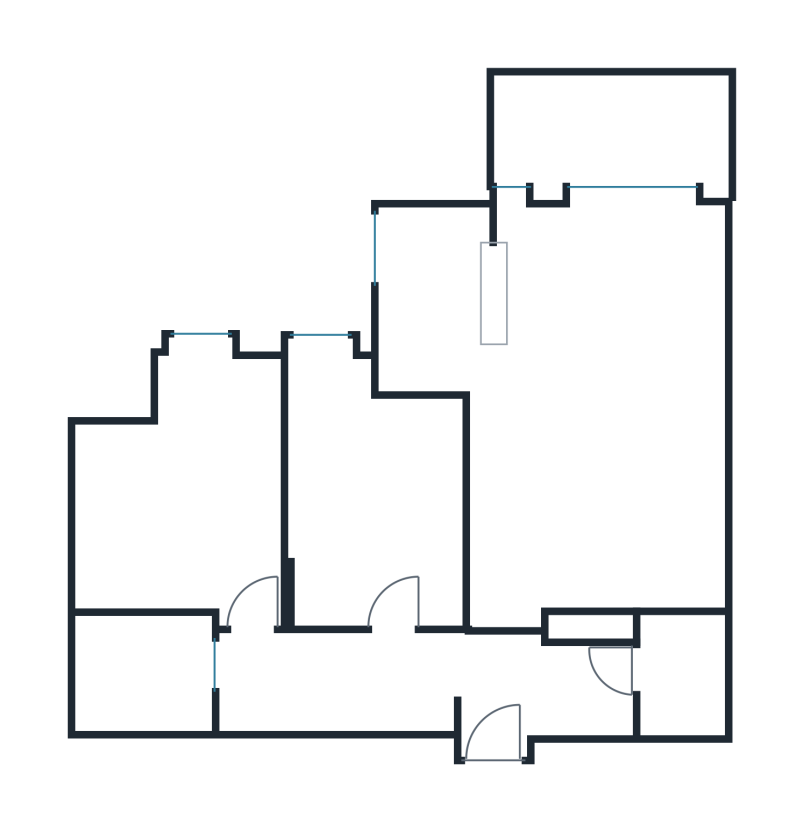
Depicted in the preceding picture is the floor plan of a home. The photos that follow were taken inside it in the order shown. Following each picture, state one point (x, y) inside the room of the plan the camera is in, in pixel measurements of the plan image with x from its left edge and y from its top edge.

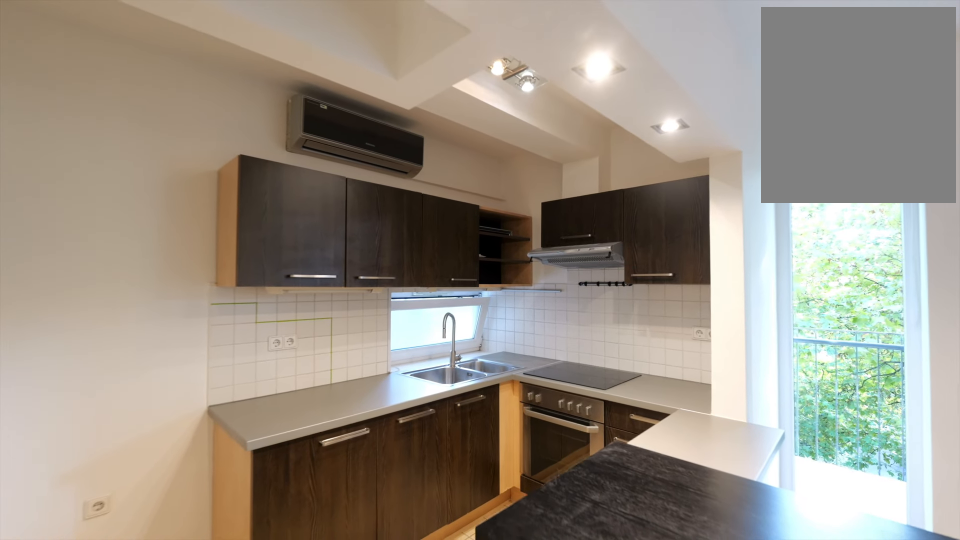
(597, 405)
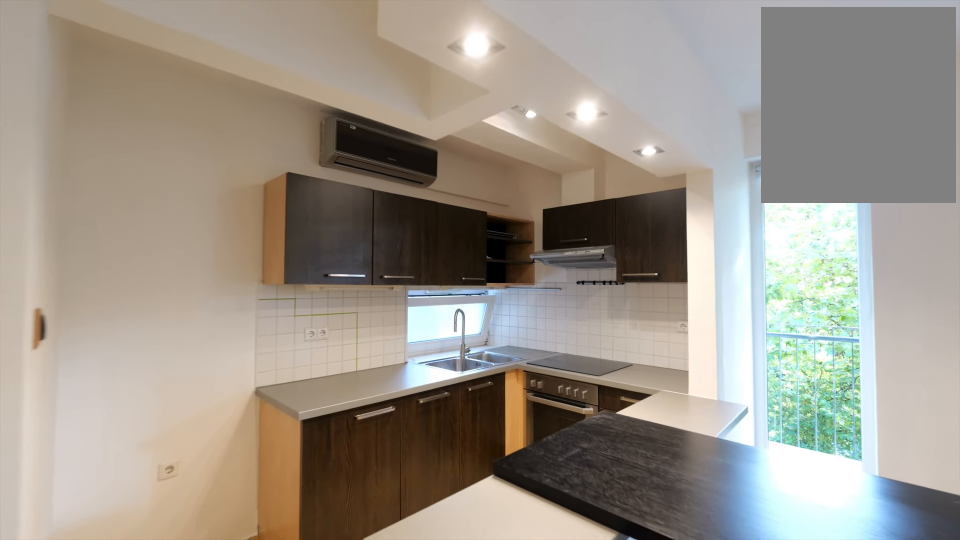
(597, 405)
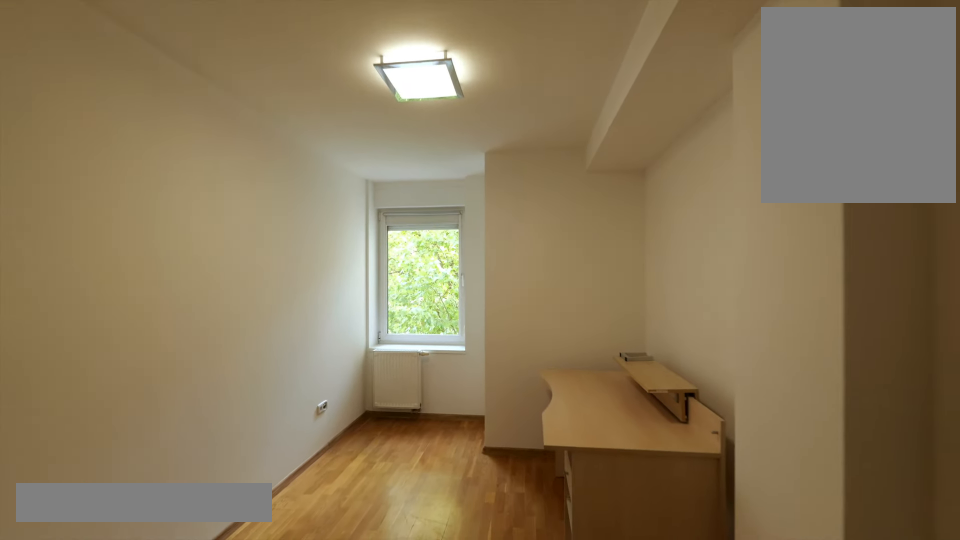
(357, 502)
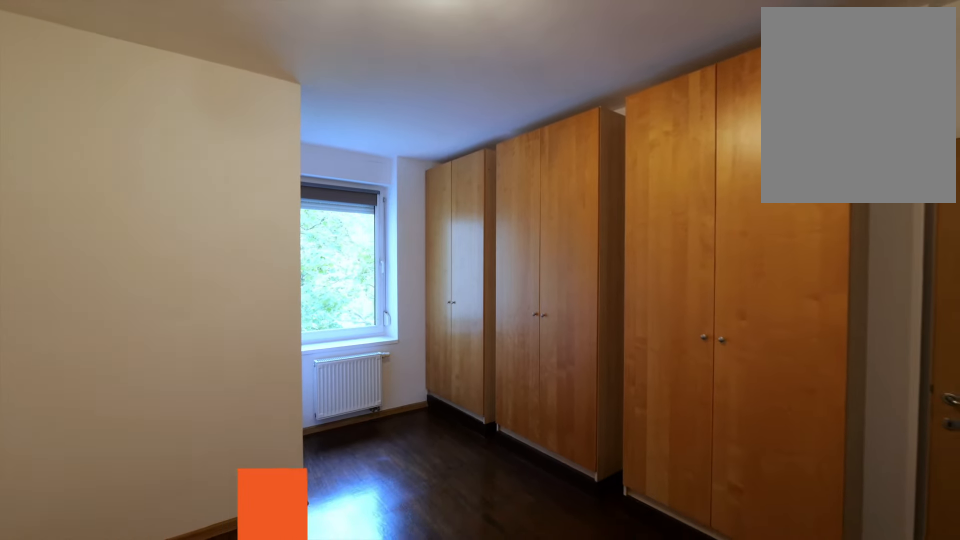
(157, 514)
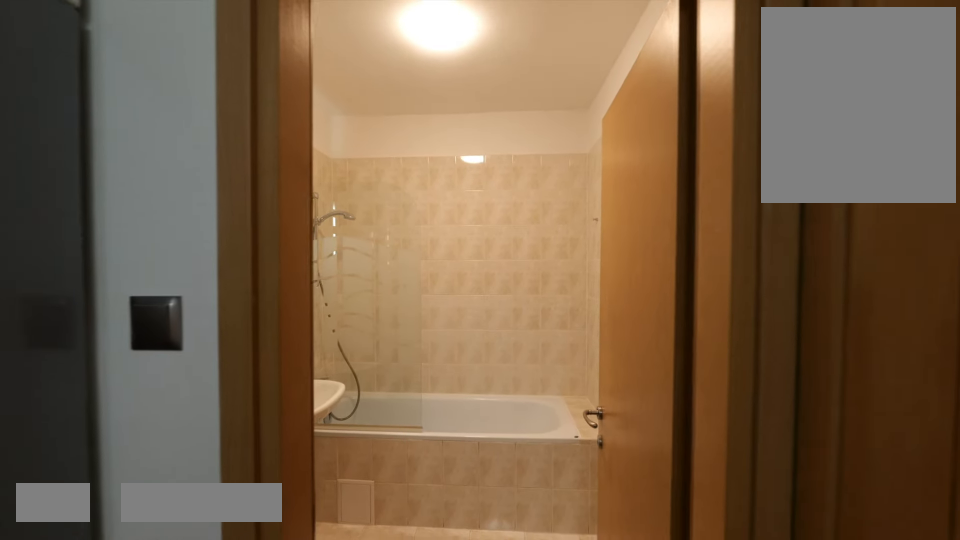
(135, 674)
